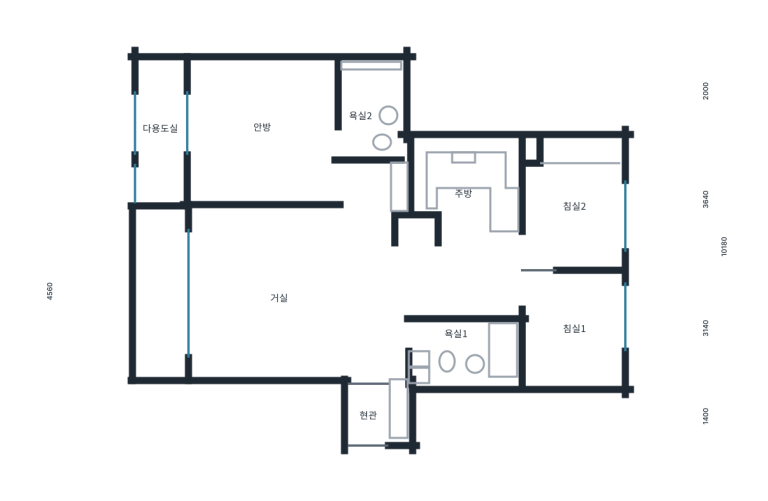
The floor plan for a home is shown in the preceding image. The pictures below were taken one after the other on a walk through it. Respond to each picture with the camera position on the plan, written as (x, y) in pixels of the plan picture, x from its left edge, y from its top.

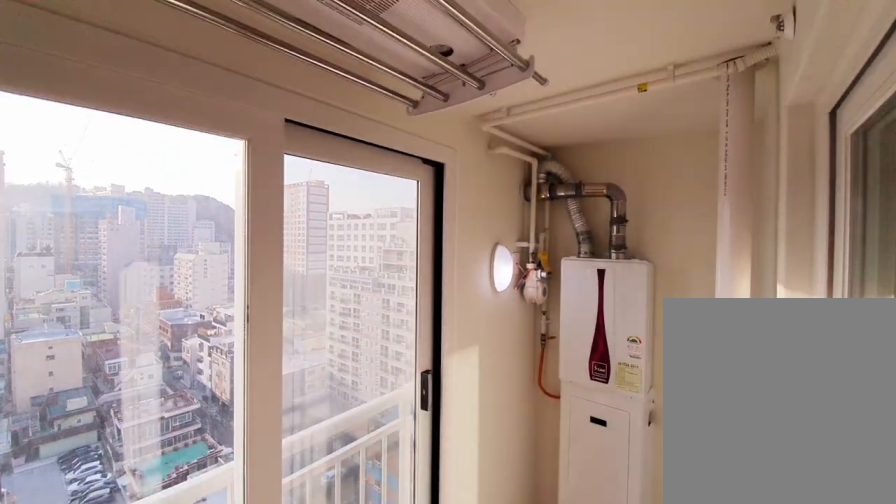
(180, 150)
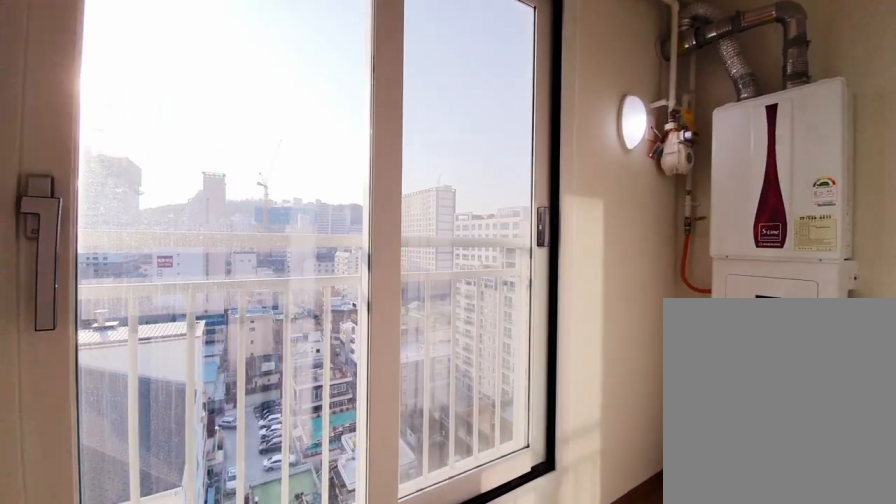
(180, 149)
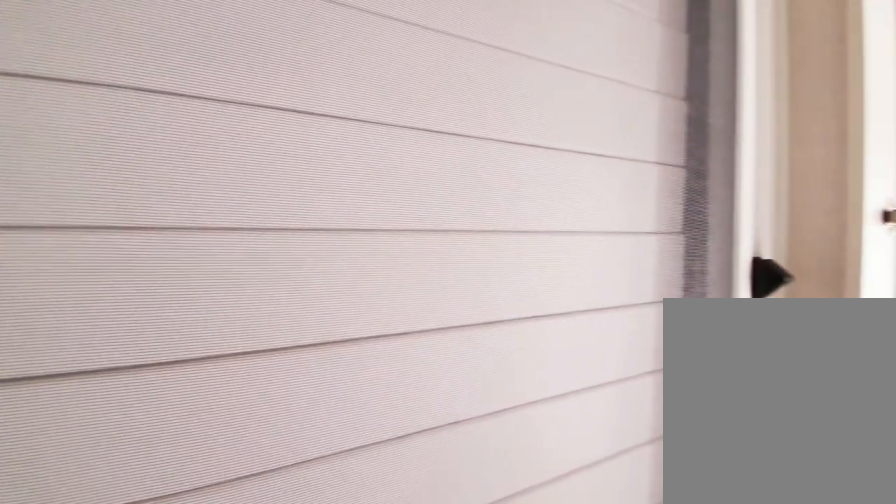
(180, 150)
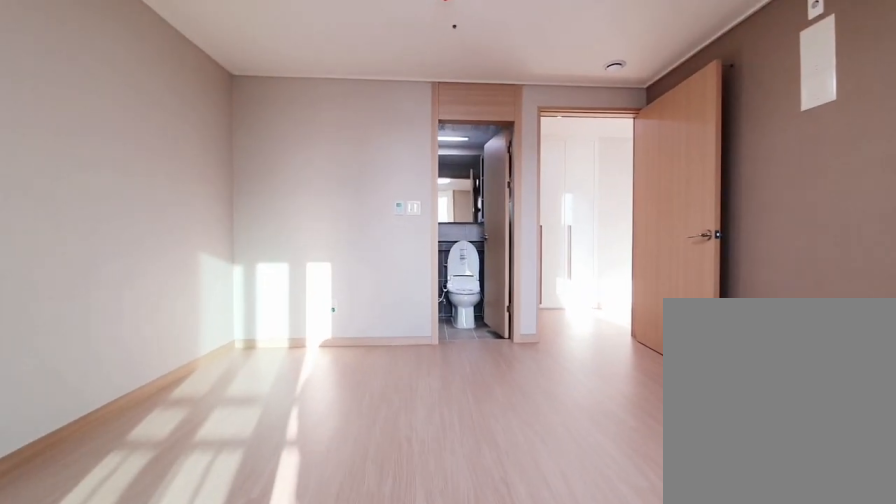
(251, 160)
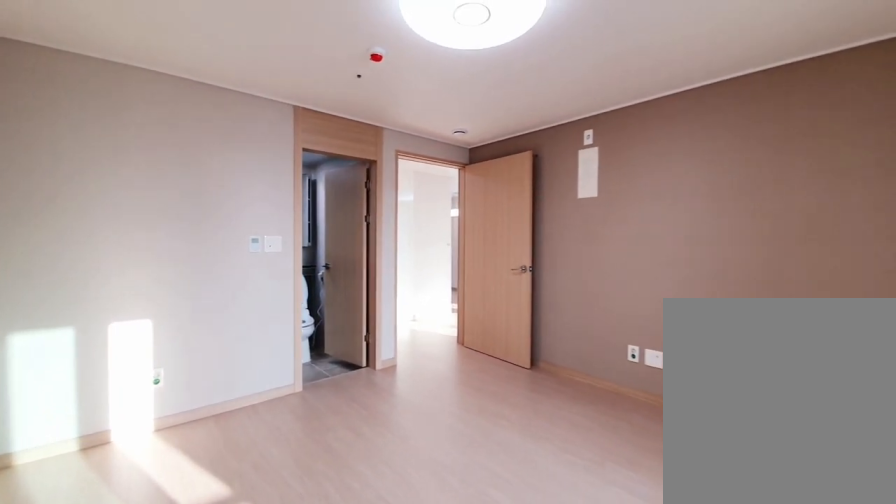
(251, 162)
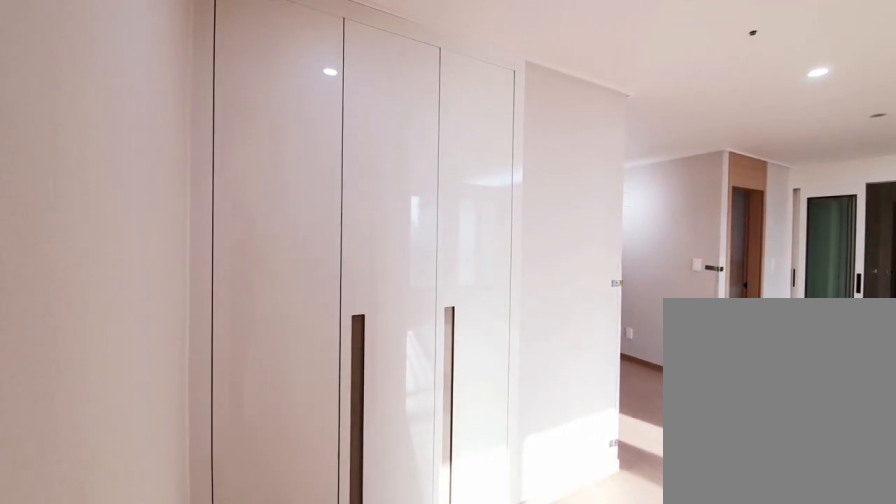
(363, 199)
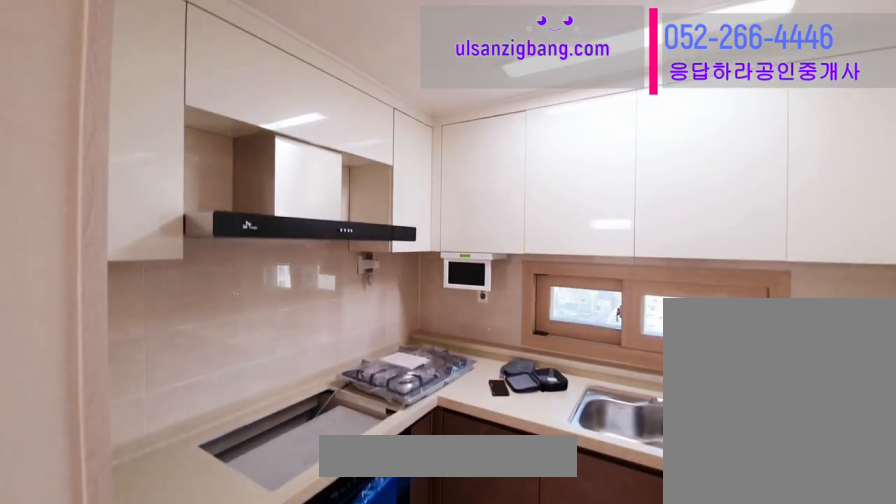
(468, 202)
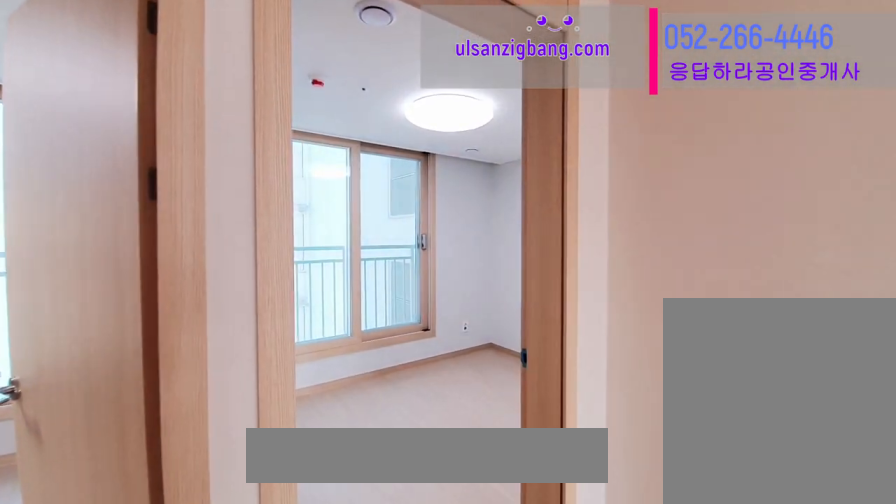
(470, 203)
